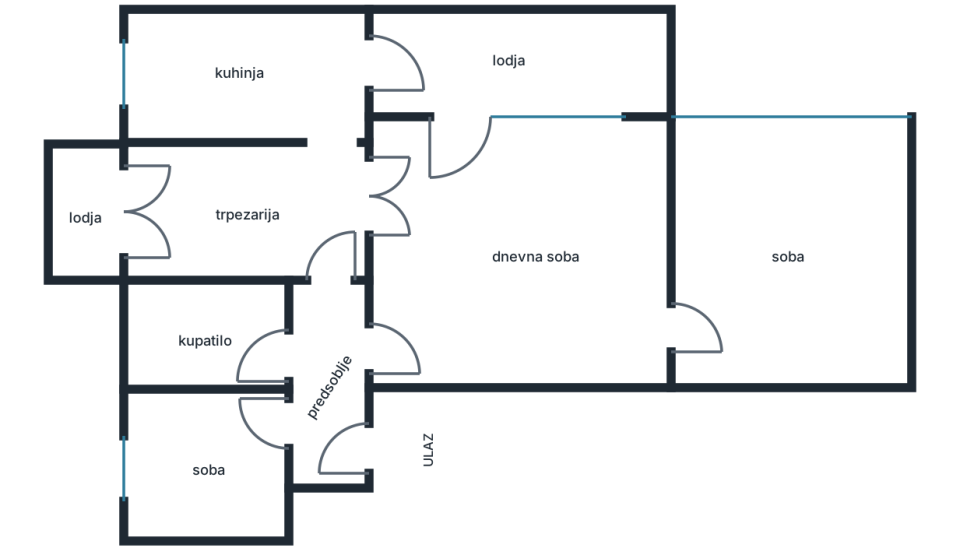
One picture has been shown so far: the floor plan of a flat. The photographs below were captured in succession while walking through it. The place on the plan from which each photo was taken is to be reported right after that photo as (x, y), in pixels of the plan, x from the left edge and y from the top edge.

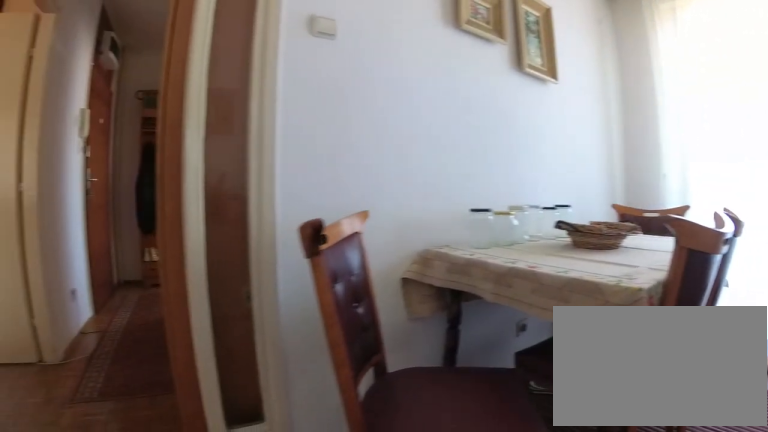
(319, 167)
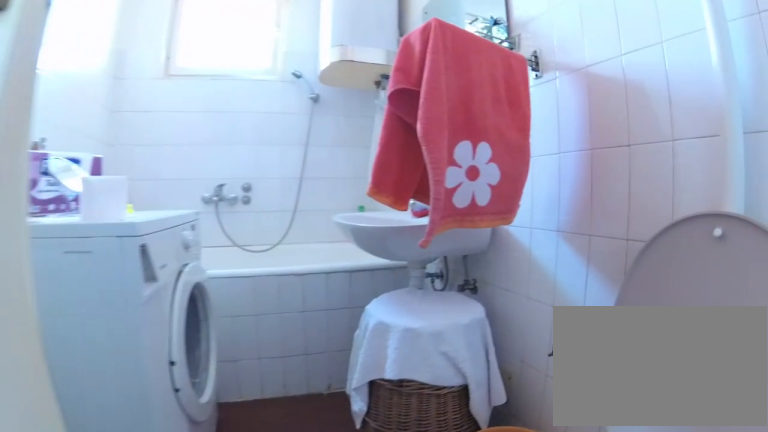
(304, 335)
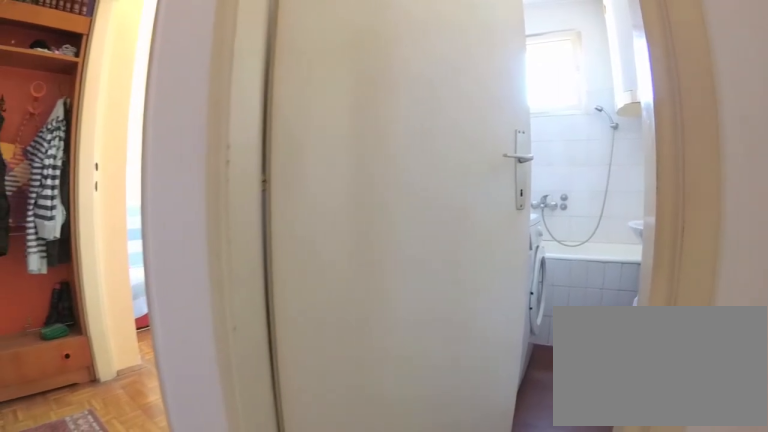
(319, 329)
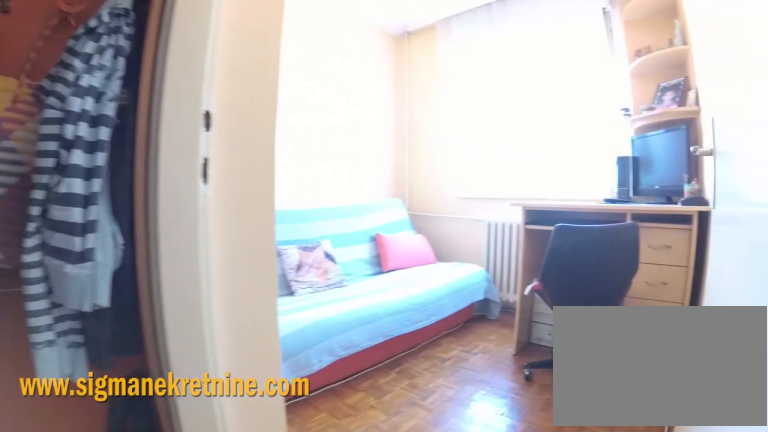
(336, 417)
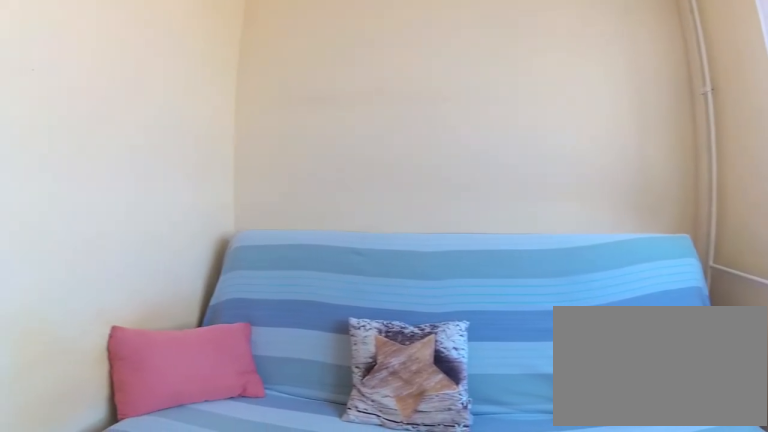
(186, 421)
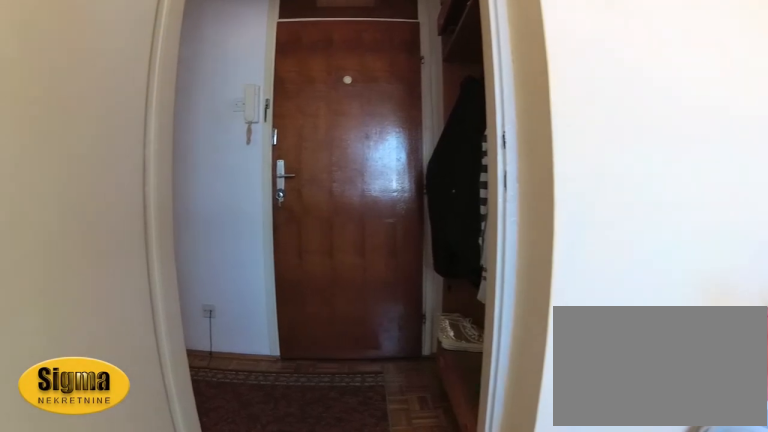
(153, 429)
